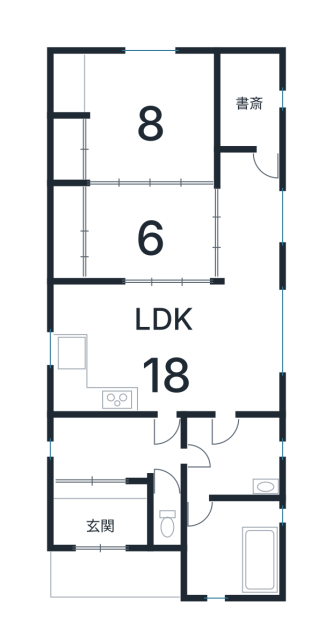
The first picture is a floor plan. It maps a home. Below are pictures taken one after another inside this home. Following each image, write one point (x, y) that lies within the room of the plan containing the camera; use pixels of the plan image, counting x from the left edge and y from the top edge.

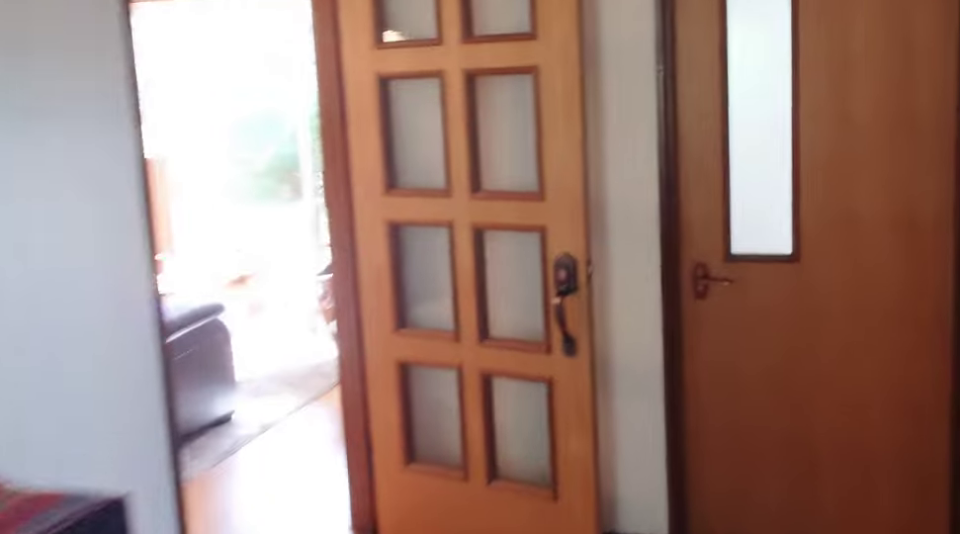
(90, 457)
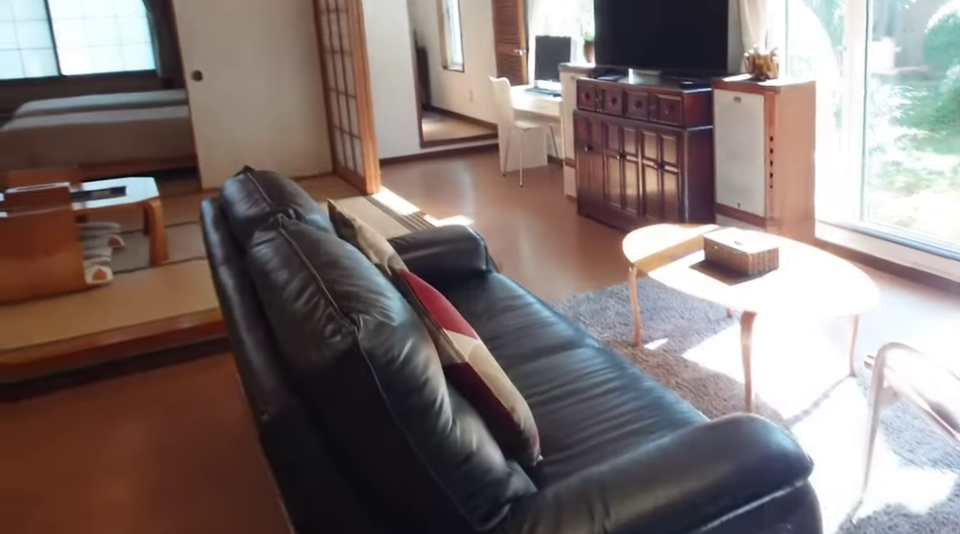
(191, 346)
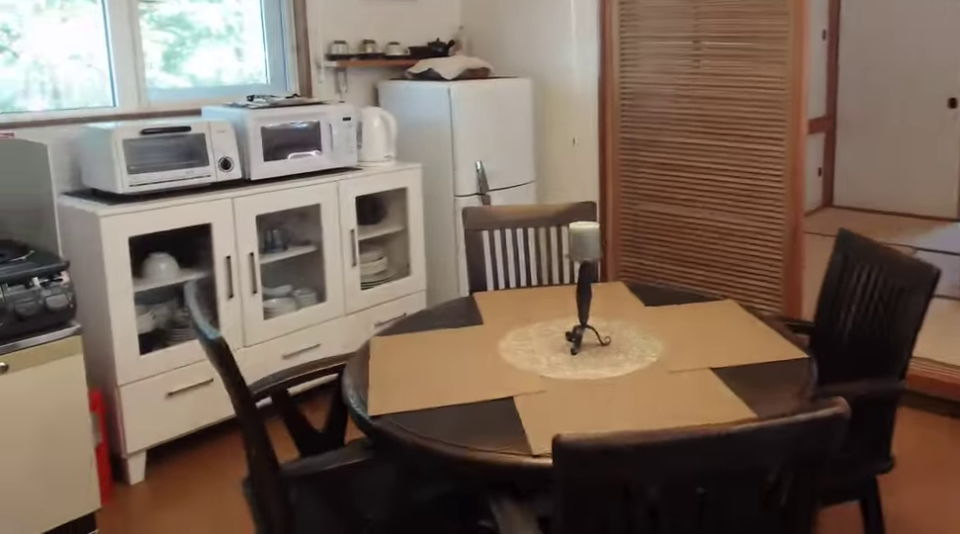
(191, 346)
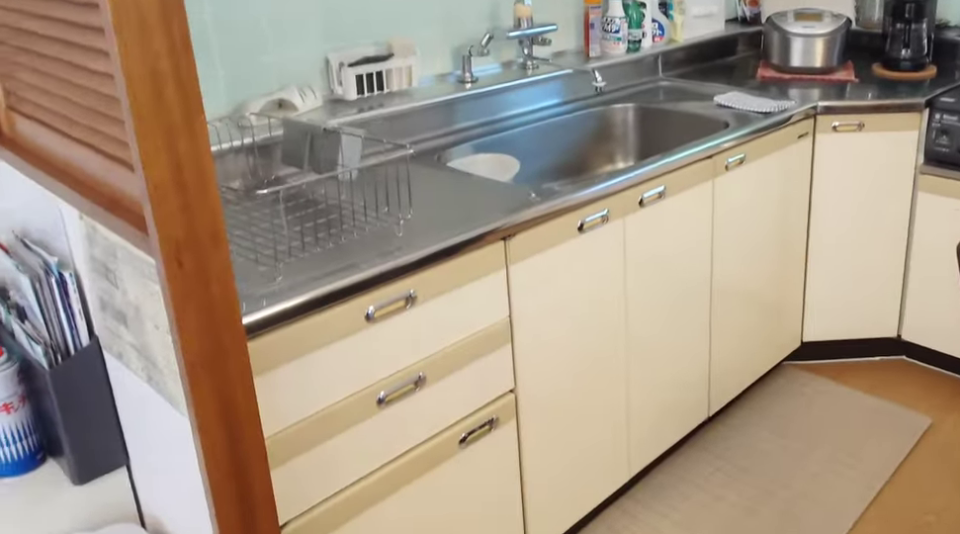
(98, 357)
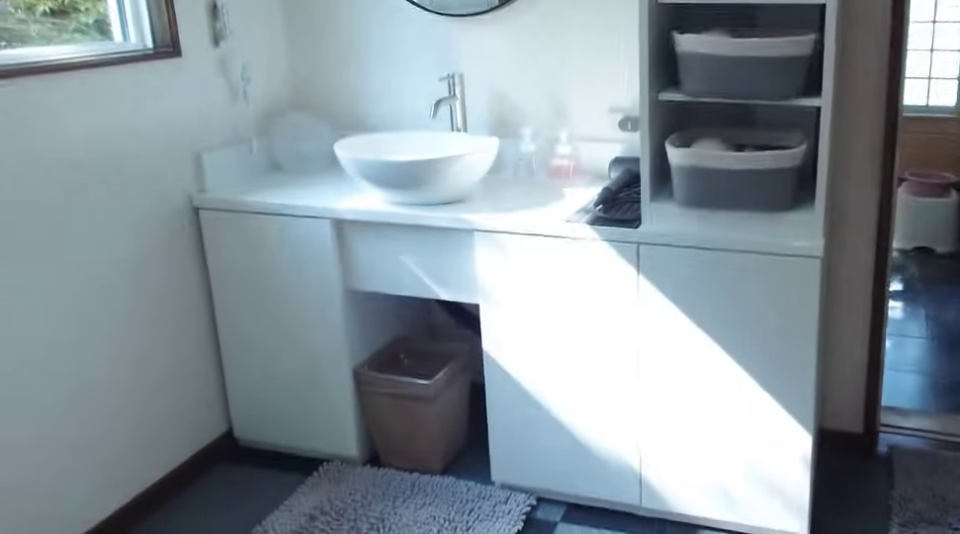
(238, 459)
